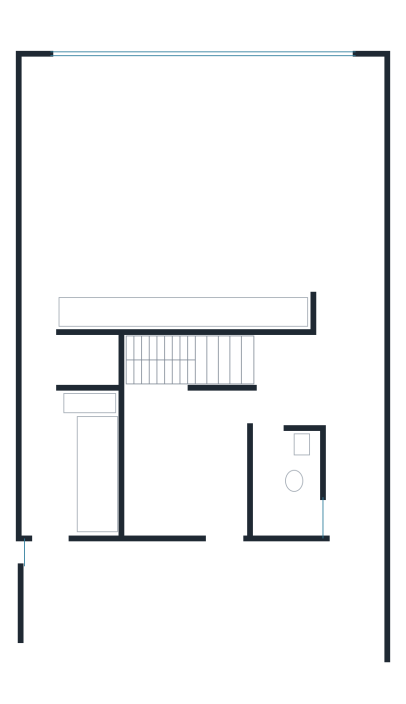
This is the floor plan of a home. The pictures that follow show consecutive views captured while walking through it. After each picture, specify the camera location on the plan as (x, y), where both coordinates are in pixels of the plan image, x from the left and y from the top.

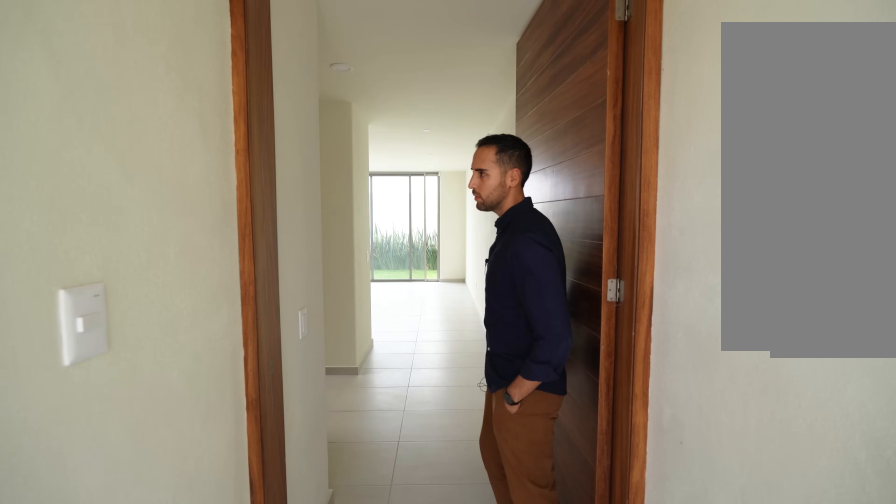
(355, 544)
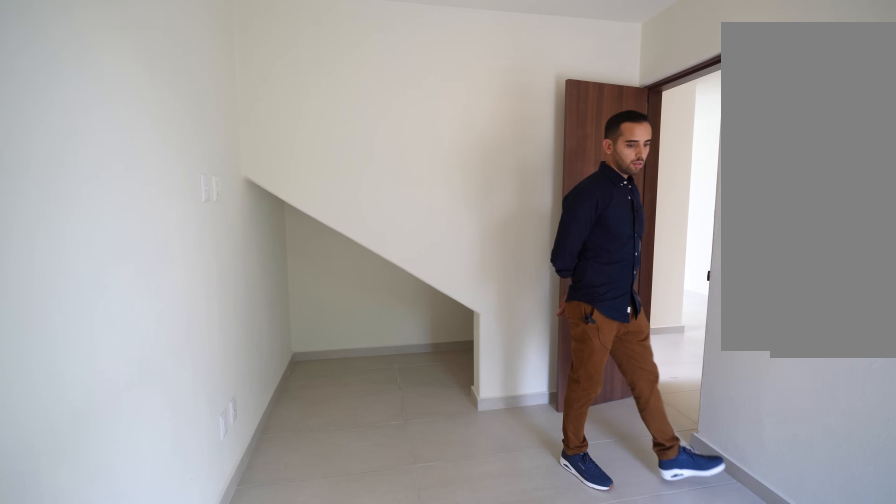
(158, 519)
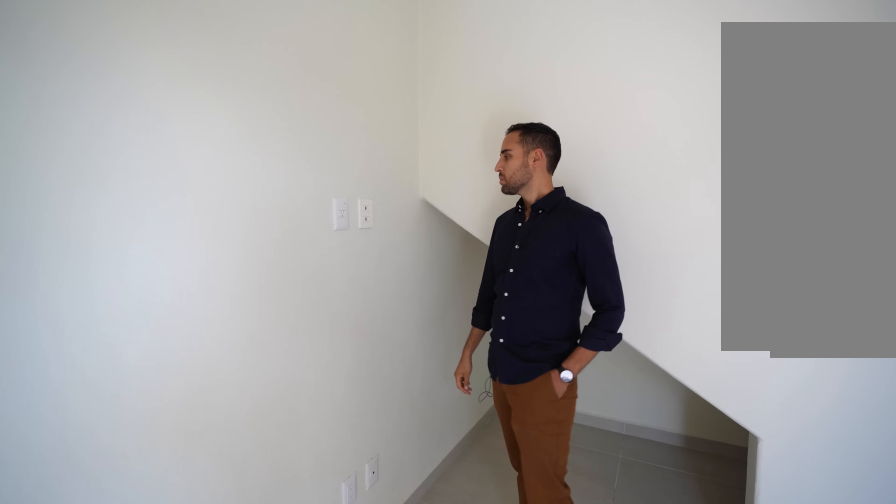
(156, 487)
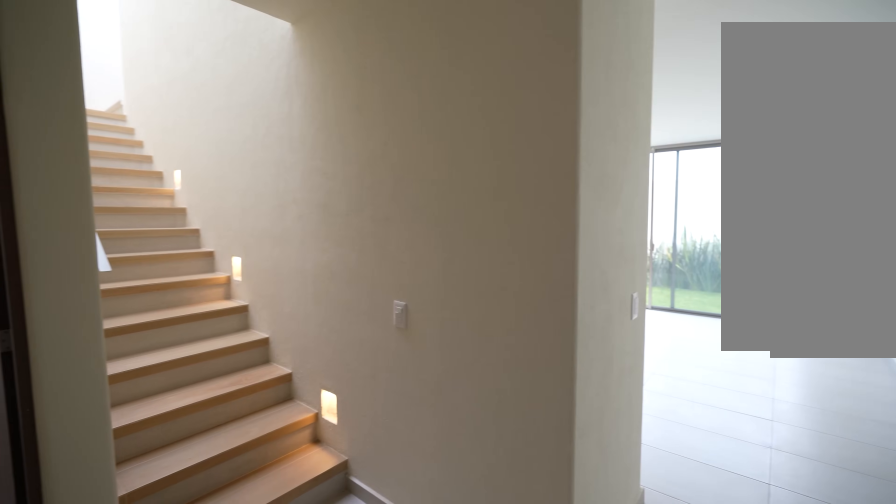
(318, 392)
